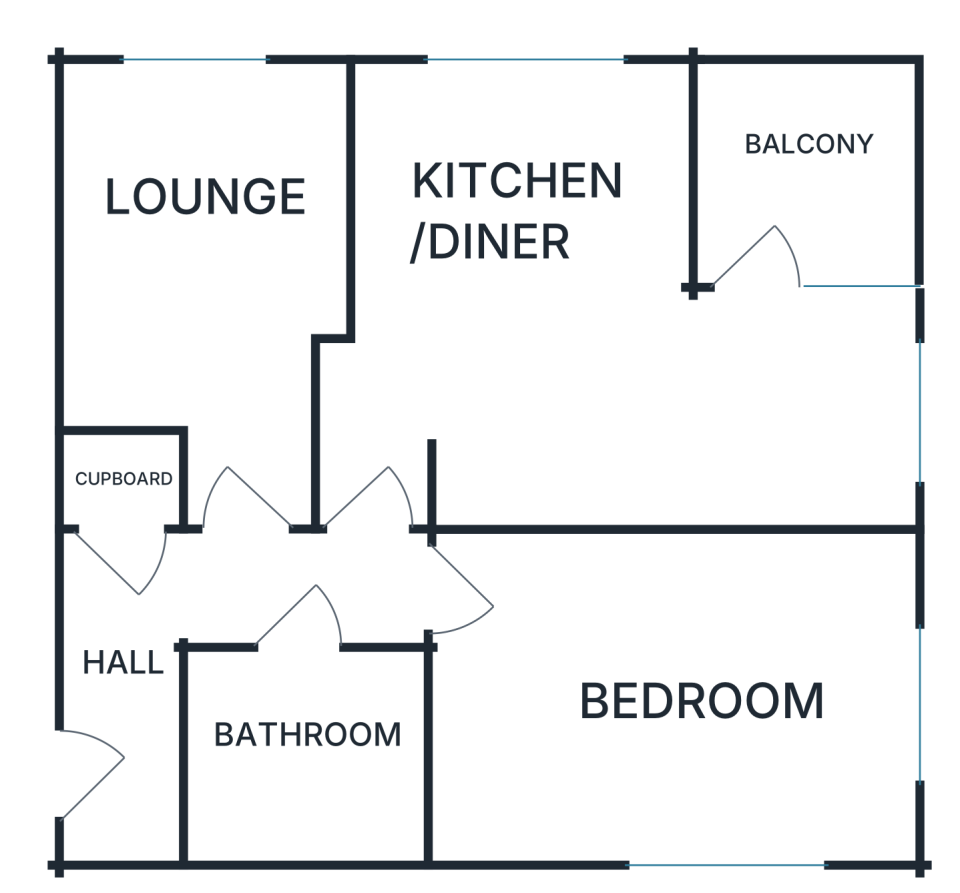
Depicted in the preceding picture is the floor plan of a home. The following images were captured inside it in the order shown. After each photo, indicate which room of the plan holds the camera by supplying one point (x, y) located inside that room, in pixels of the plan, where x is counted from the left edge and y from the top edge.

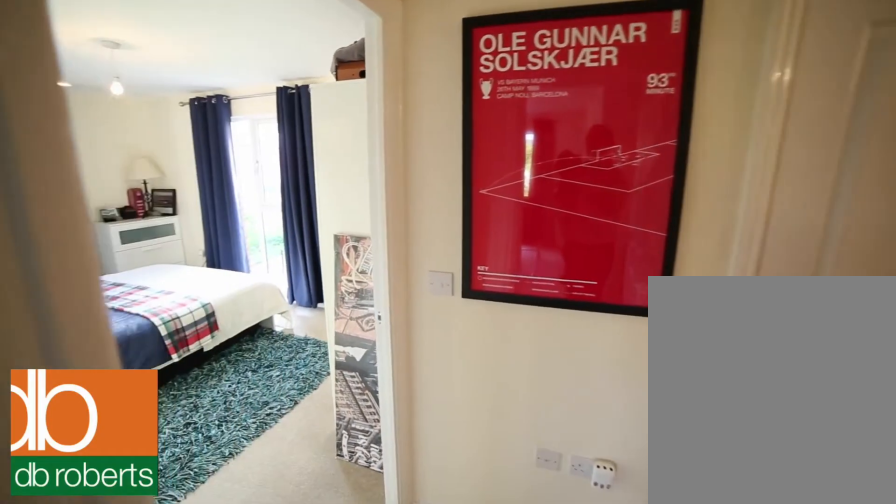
(228, 633)
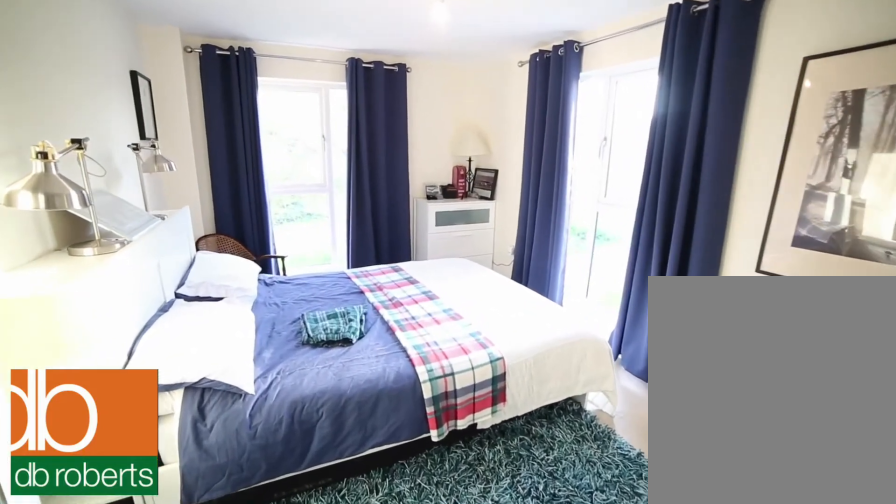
(672, 693)
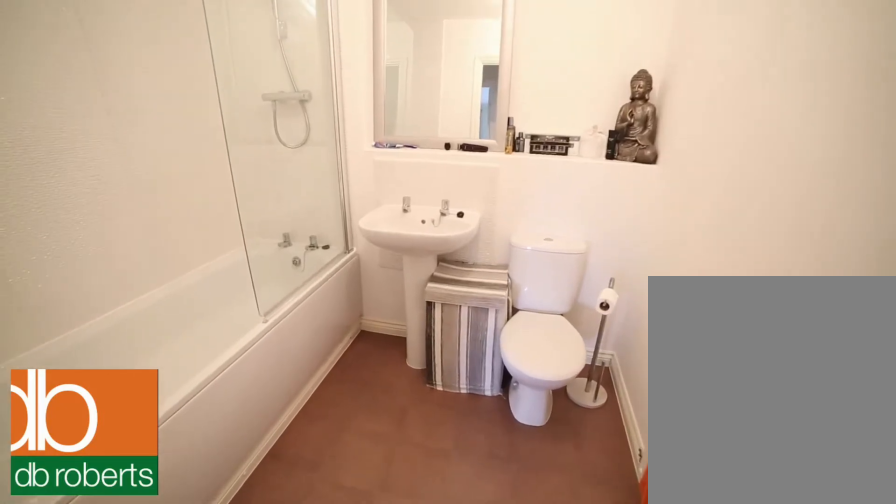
(305, 747)
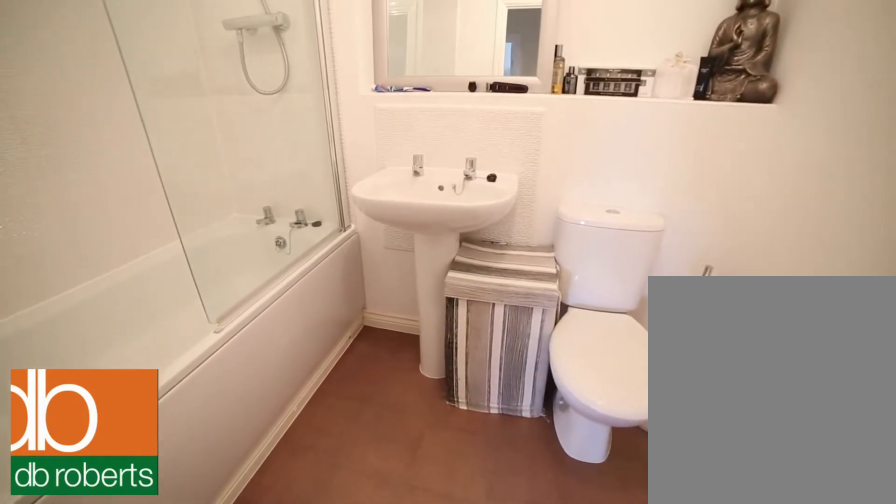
(305, 747)
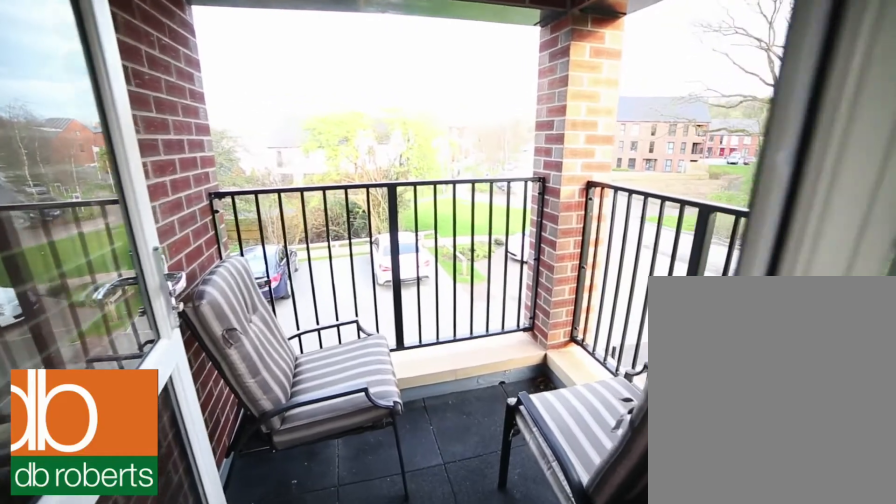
(809, 169)
